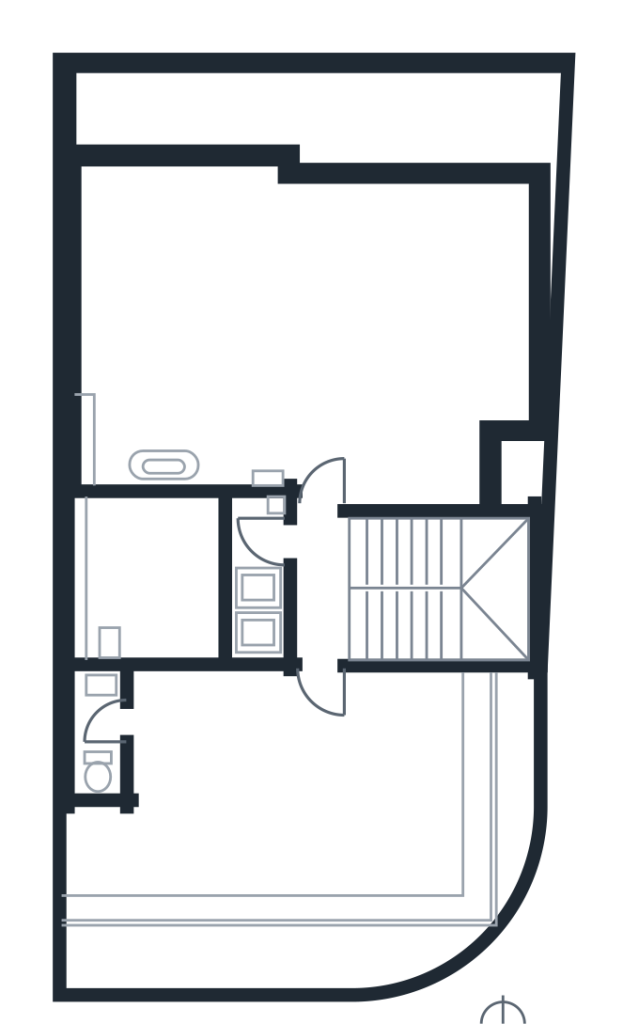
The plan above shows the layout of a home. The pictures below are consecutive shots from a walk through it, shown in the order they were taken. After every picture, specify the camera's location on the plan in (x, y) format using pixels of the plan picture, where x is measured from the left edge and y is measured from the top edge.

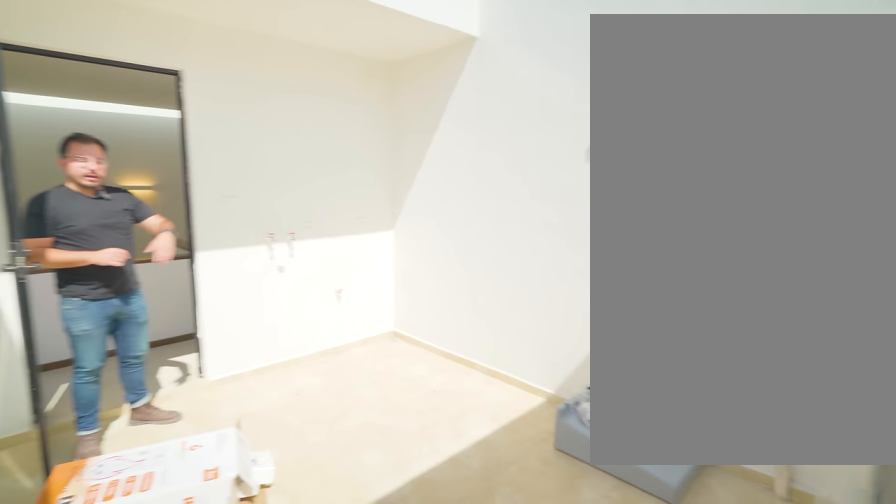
(119, 536)
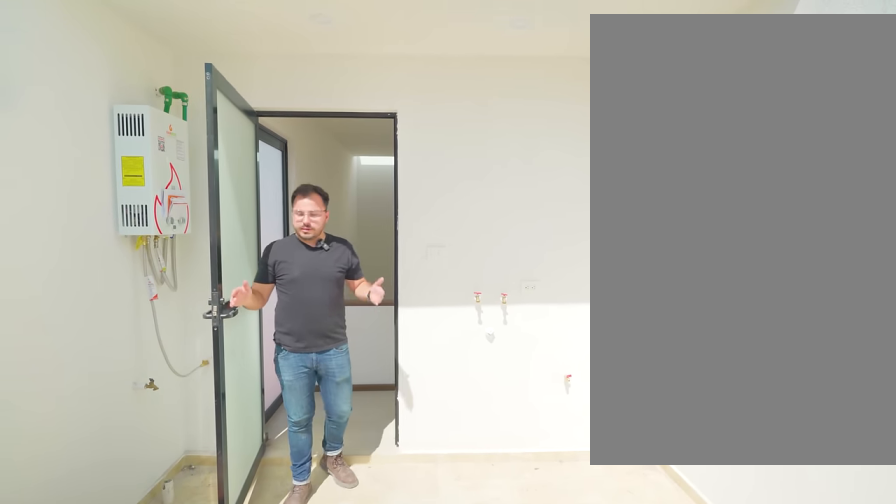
(116, 549)
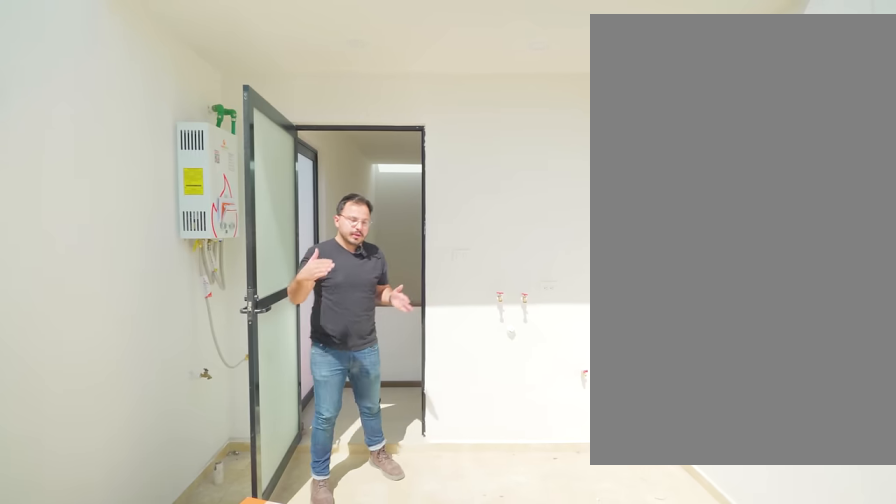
(116, 549)
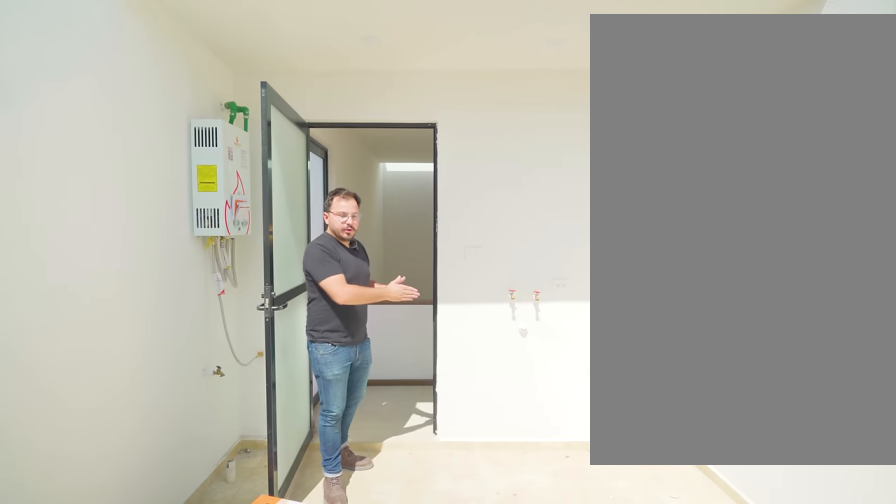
(116, 549)
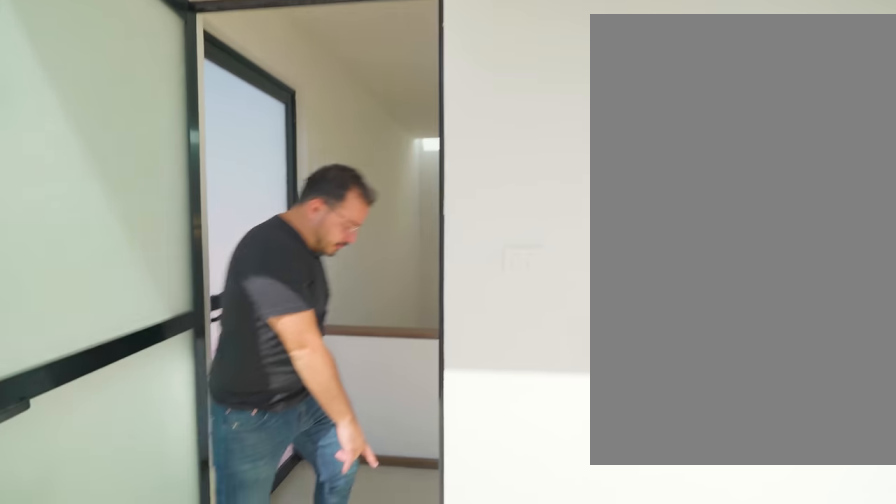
(152, 553)
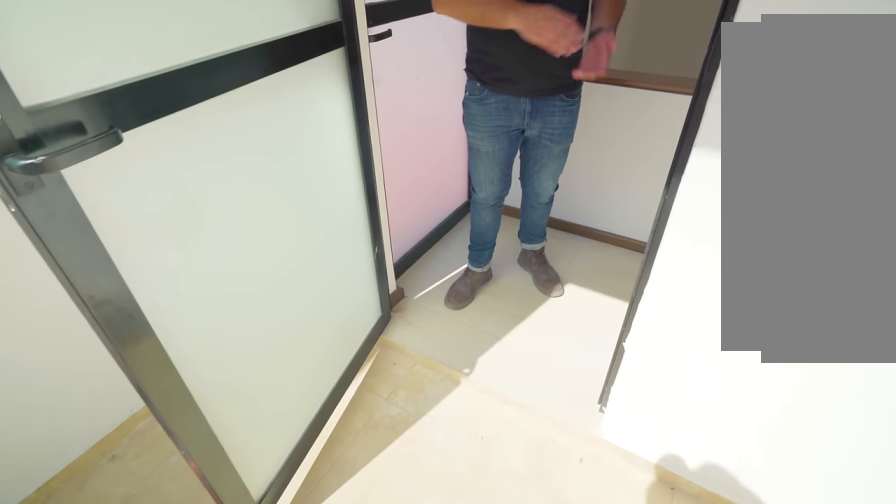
(175, 555)
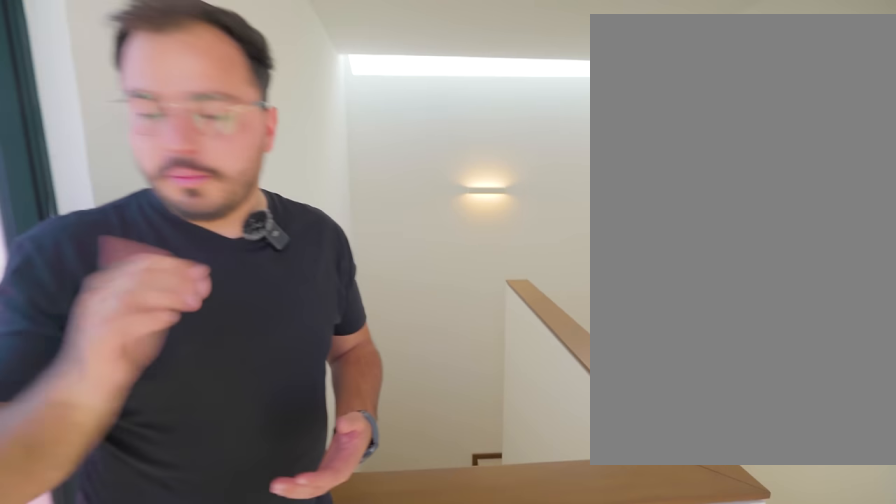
(312, 545)
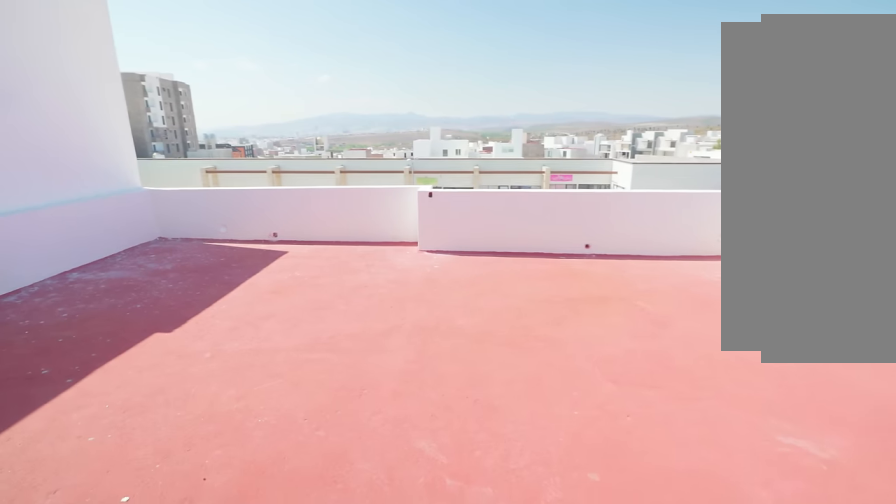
(319, 517)
